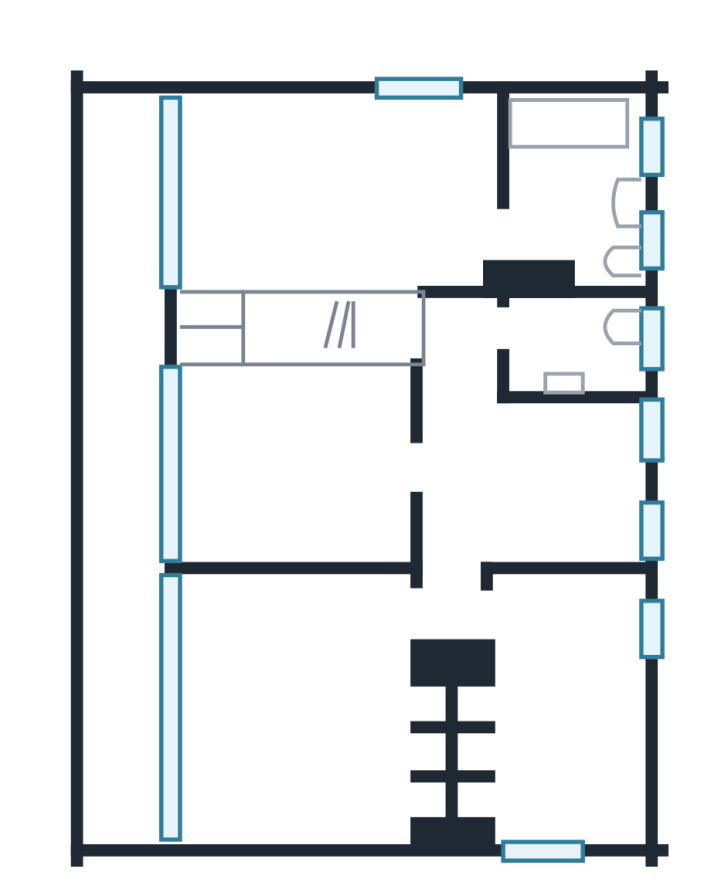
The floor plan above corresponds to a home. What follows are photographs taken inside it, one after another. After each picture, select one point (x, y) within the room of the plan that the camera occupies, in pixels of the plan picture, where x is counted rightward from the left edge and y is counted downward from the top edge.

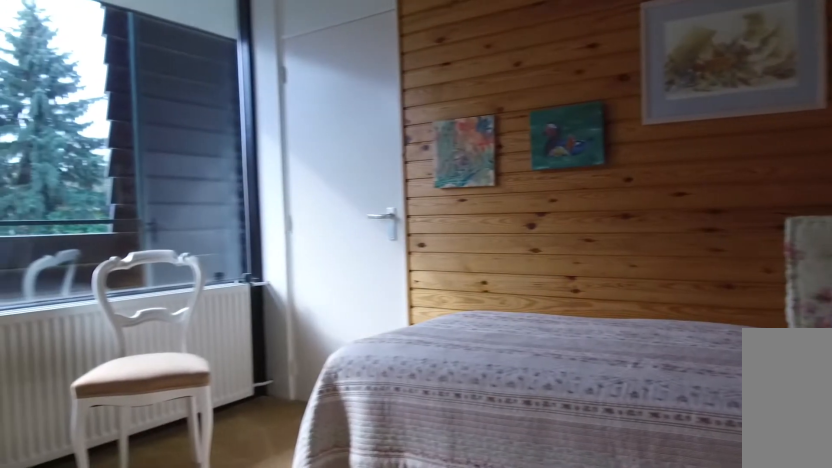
(301, 469)
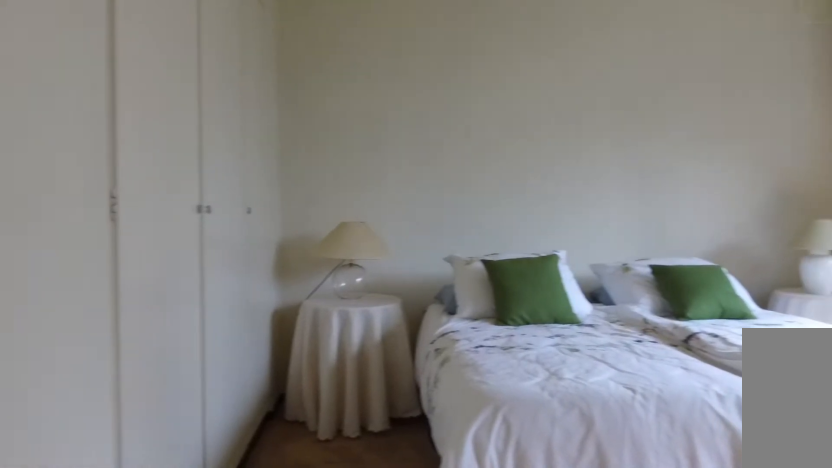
(301, 708)
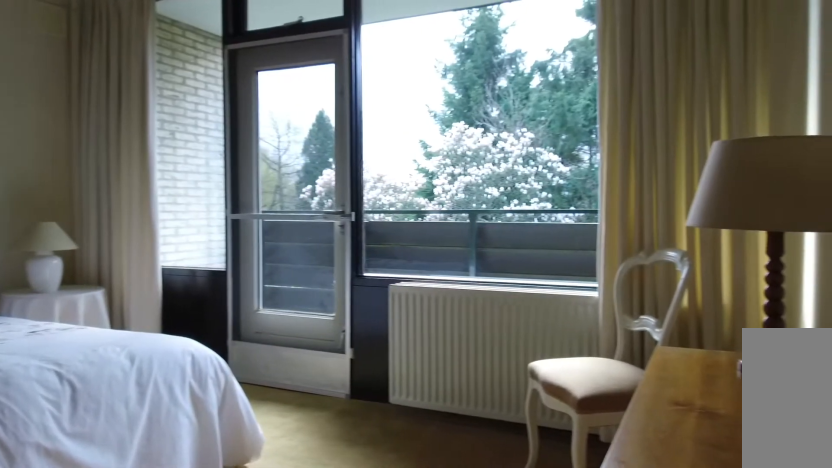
(301, 708)
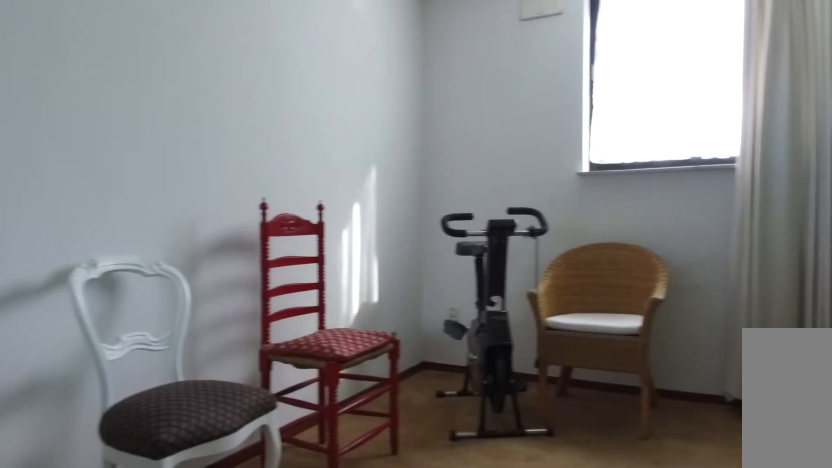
(567, 708)
